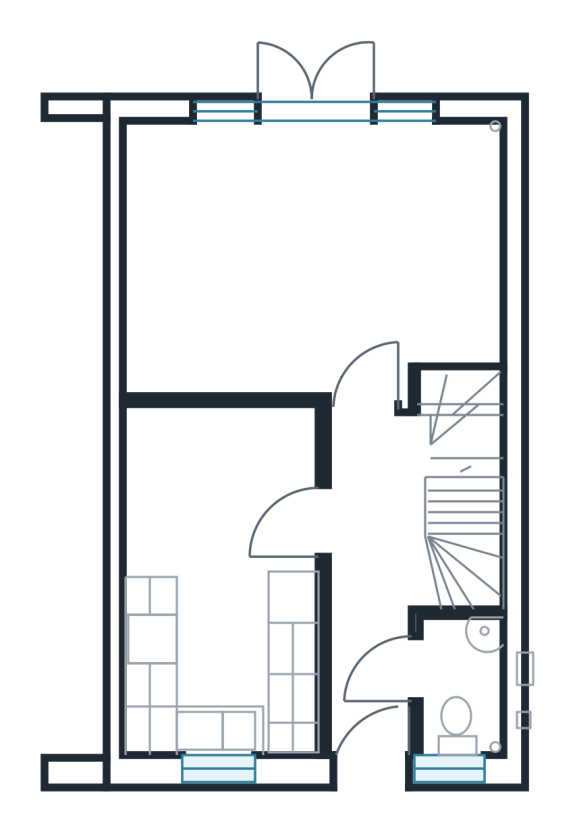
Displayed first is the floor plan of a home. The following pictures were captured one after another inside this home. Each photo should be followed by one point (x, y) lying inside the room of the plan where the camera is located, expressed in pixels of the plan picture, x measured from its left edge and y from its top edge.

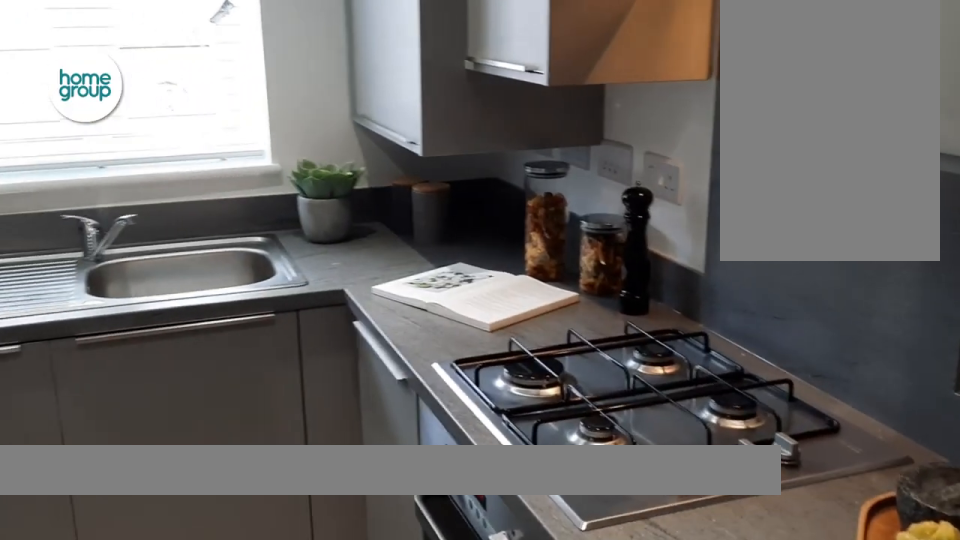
(224, 534)
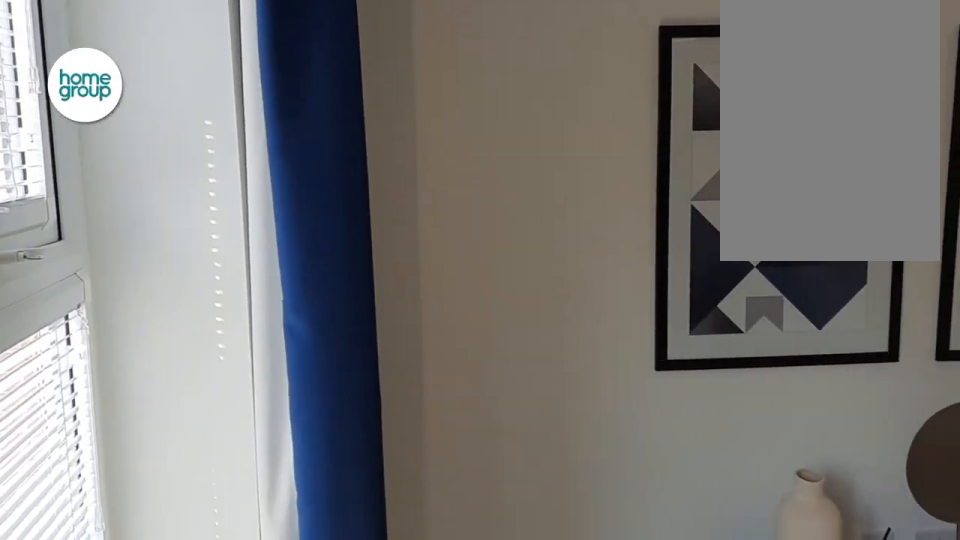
(312, 259)
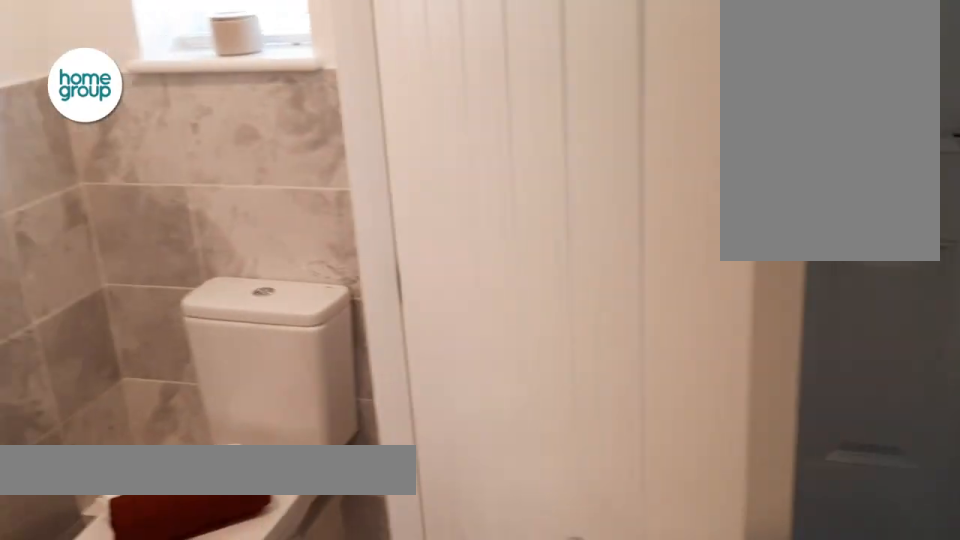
(458, 683)
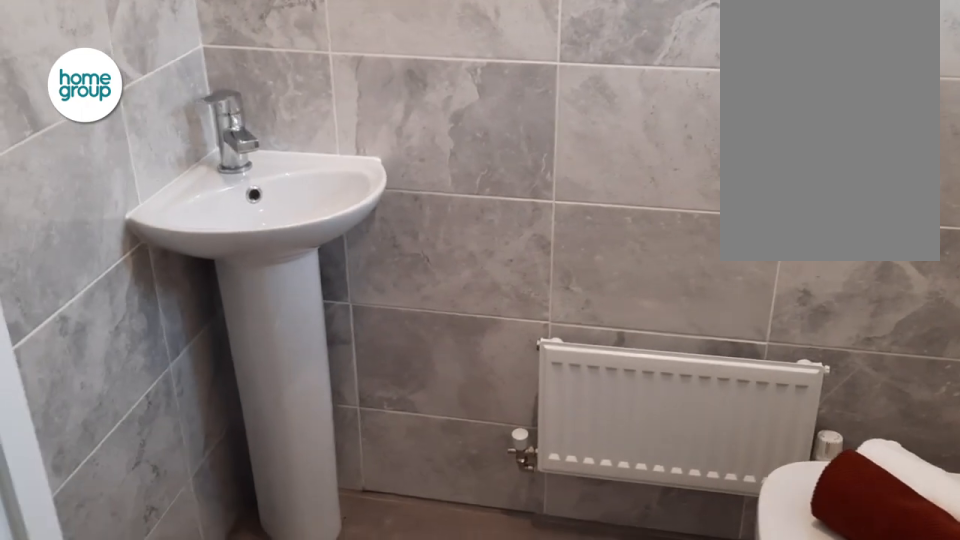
(458, 683)
